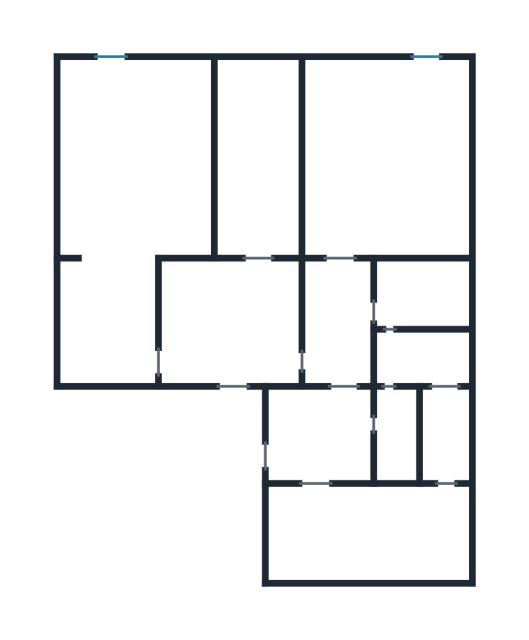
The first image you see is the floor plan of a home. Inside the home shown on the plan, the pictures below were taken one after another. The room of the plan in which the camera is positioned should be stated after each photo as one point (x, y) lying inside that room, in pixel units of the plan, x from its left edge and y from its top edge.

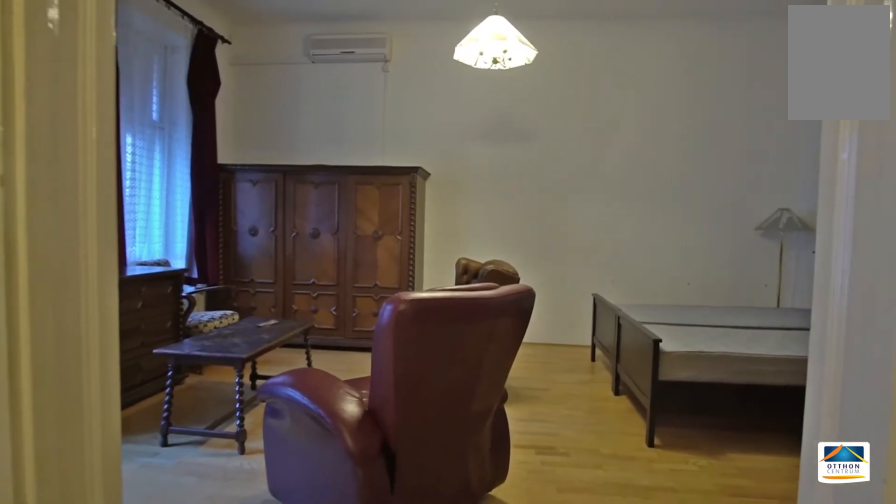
(396, 166)
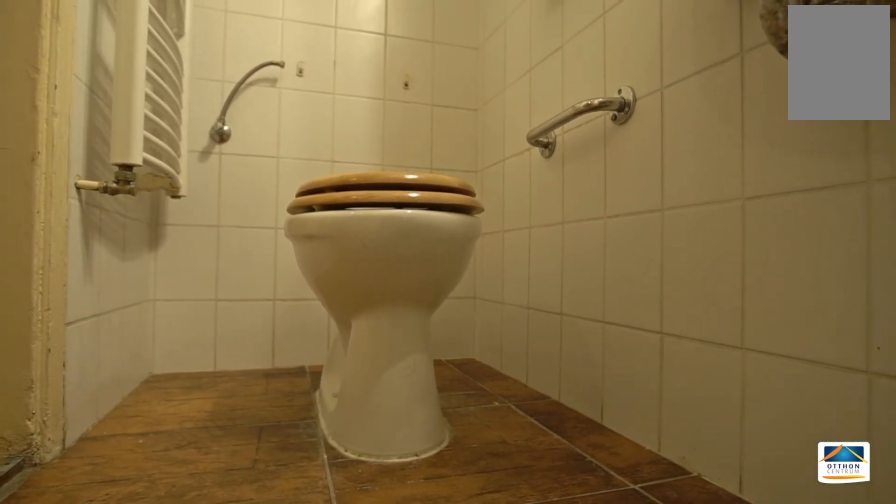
(400, 434)
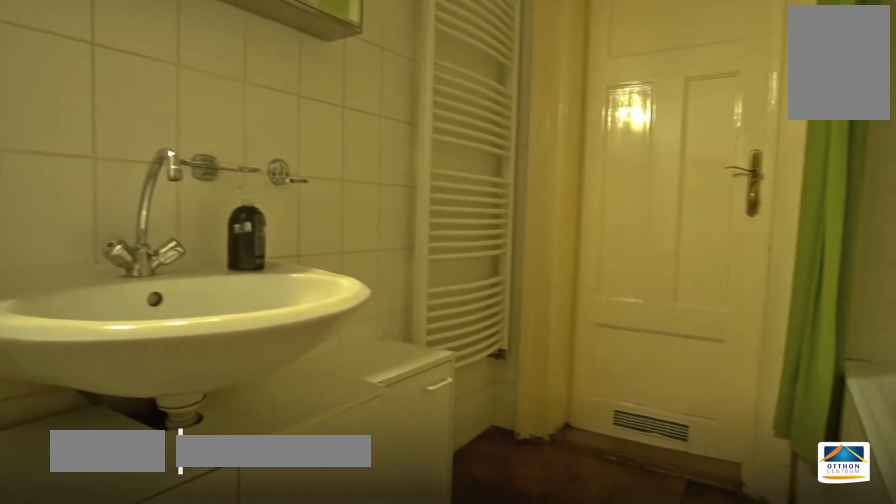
(419, 292)
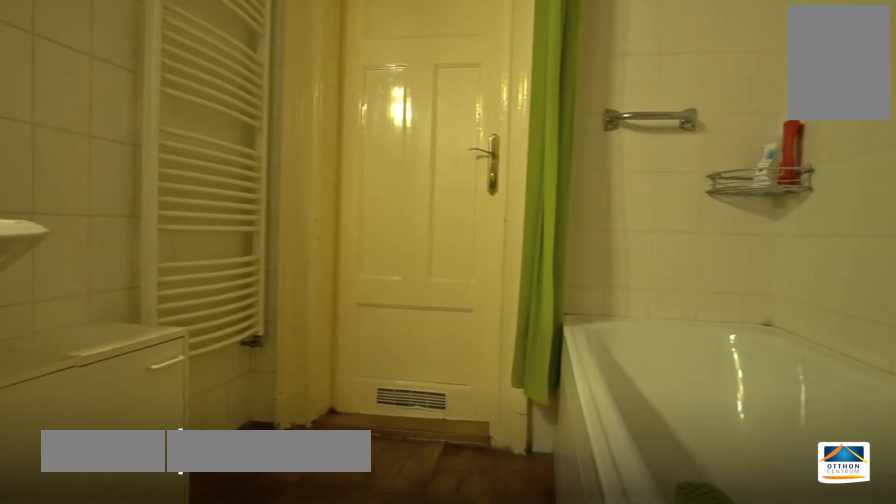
(420, 292)
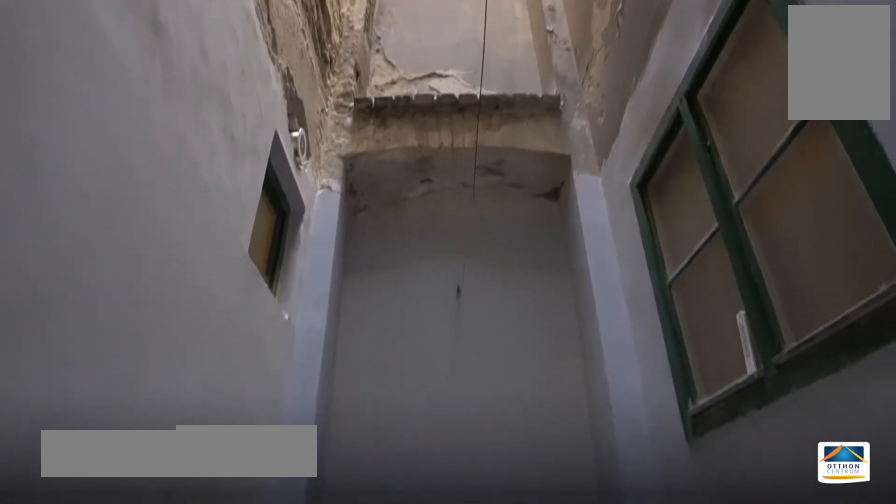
(421, 355)
